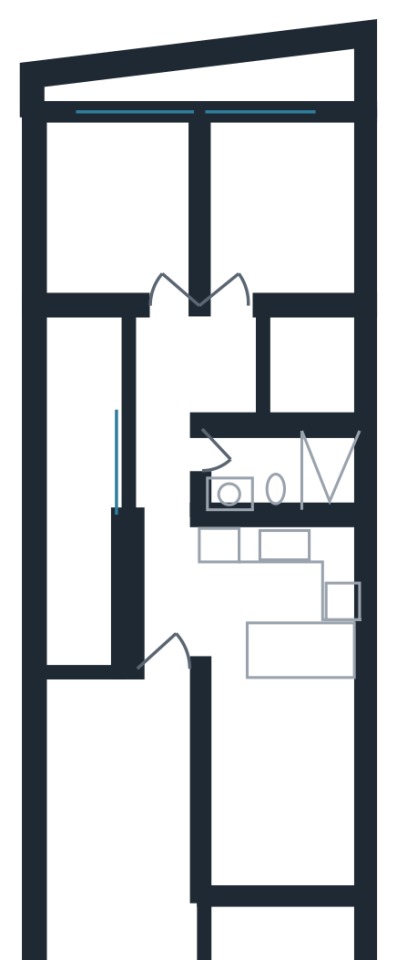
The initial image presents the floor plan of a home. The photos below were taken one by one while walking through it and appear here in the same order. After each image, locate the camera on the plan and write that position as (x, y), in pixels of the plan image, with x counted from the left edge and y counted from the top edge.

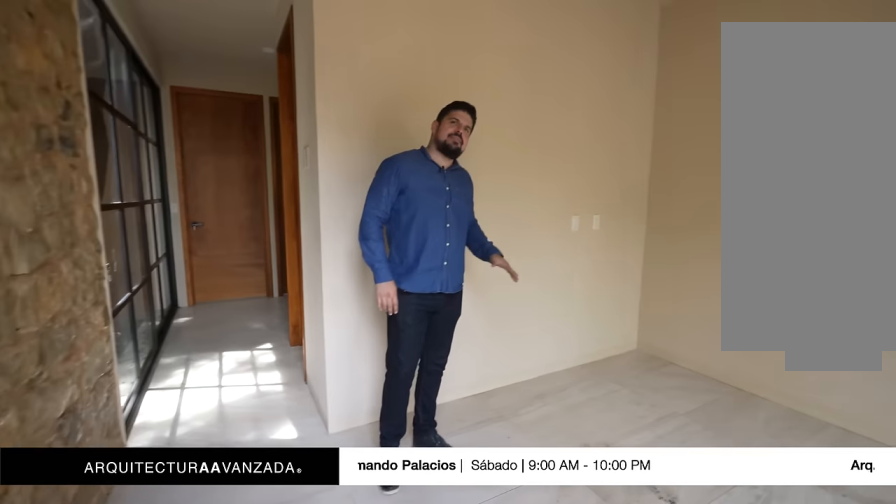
(171, 660)
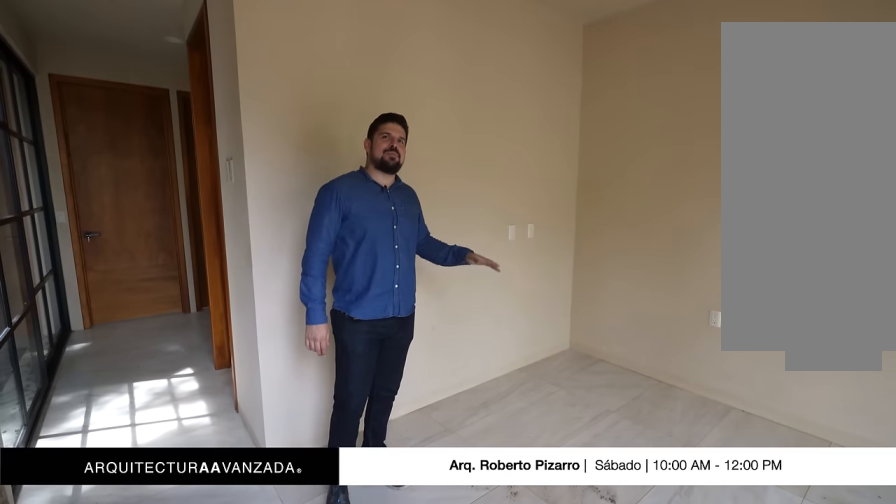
(170, 658)
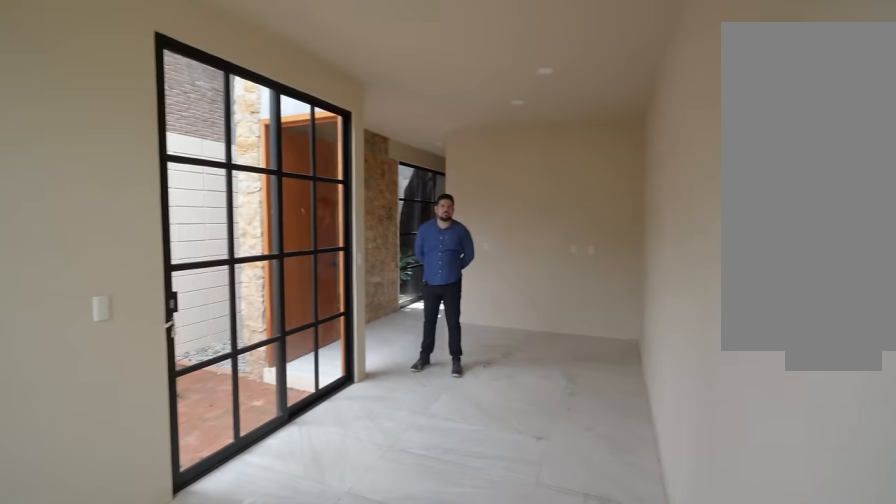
(342, 864)
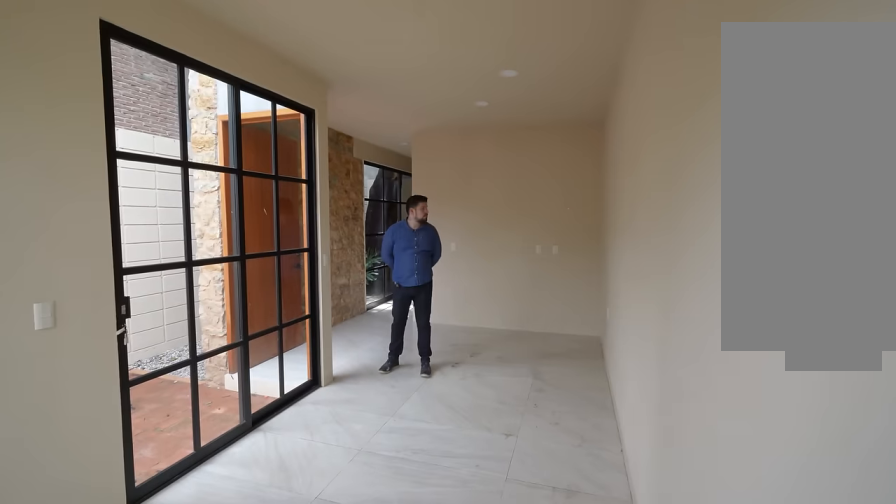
(342, 864)
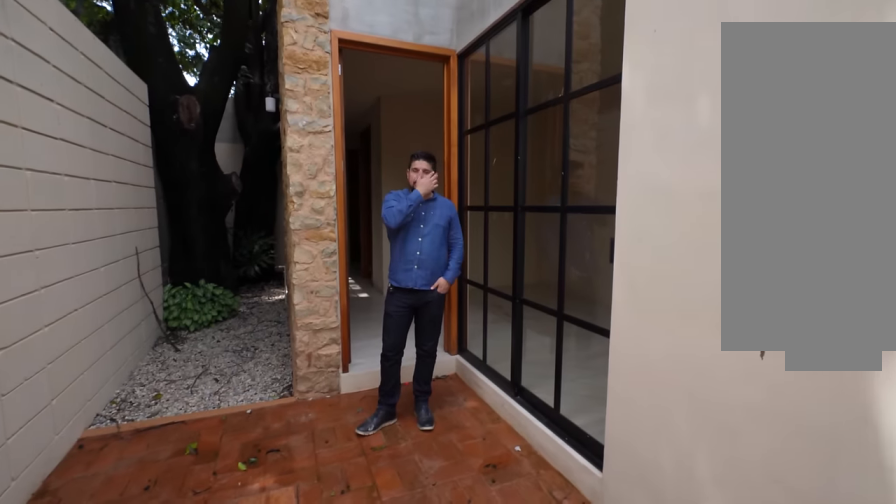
(75, 789)
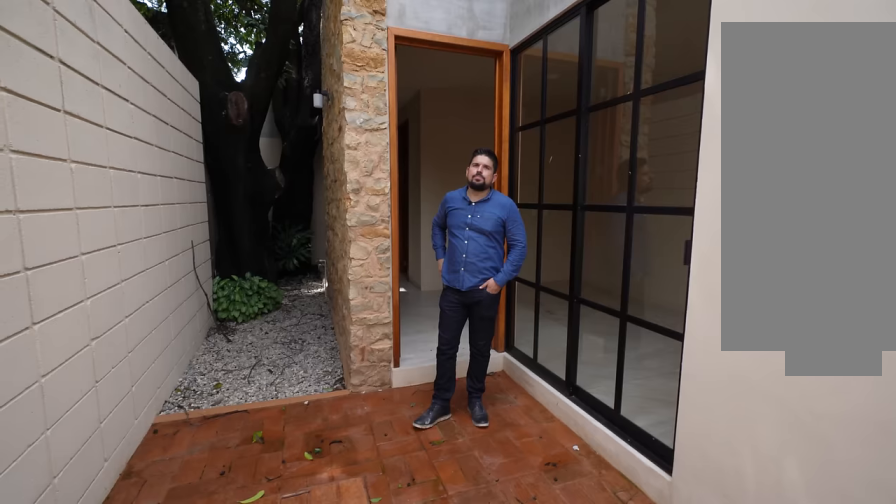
(97, 857)
